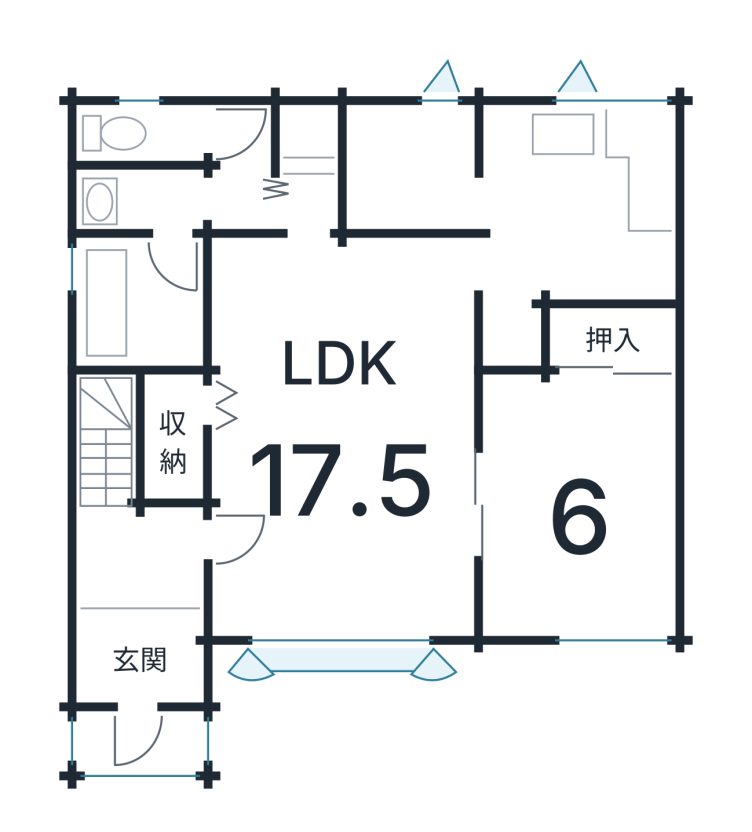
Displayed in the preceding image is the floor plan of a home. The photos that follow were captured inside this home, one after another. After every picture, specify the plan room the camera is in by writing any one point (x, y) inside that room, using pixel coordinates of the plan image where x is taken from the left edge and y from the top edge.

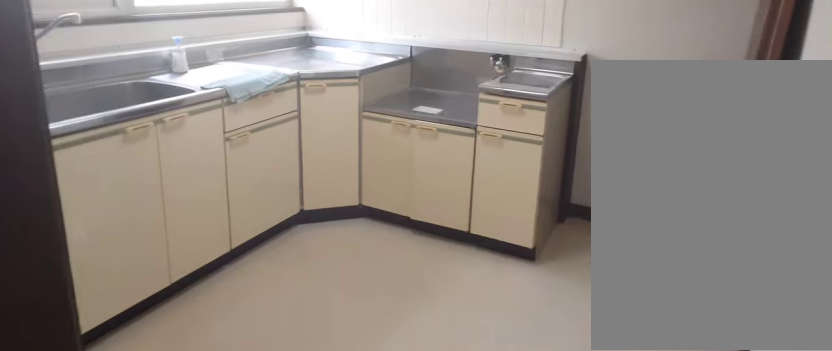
(567, 208)
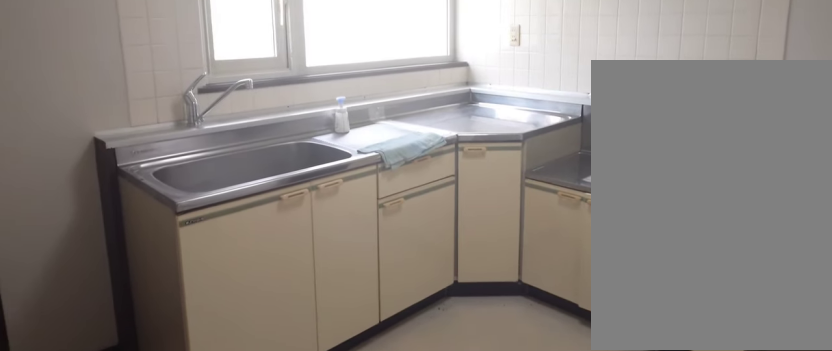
(567, 208)
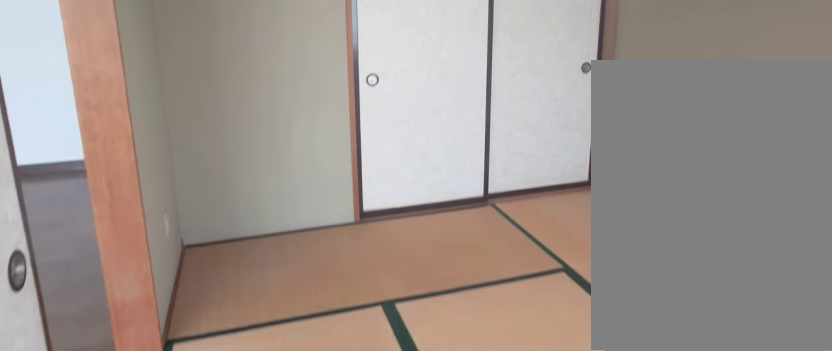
(572, 511)
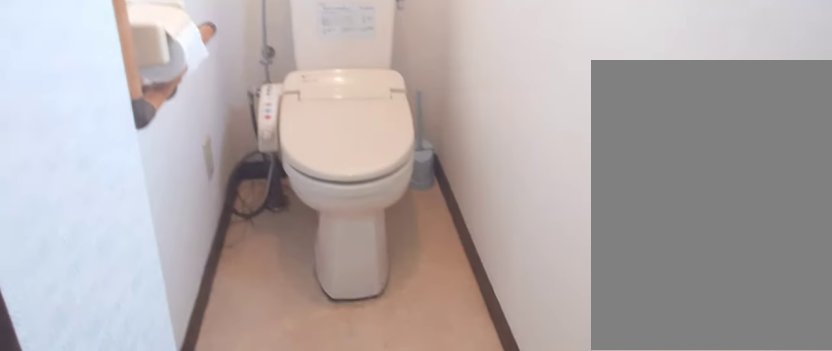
(144, 130)
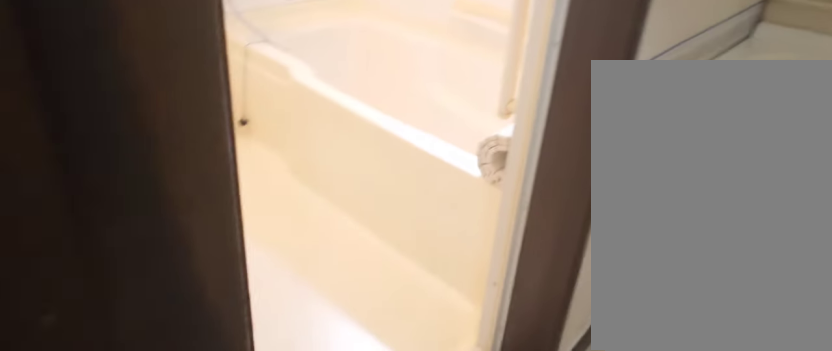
(117, 254)
